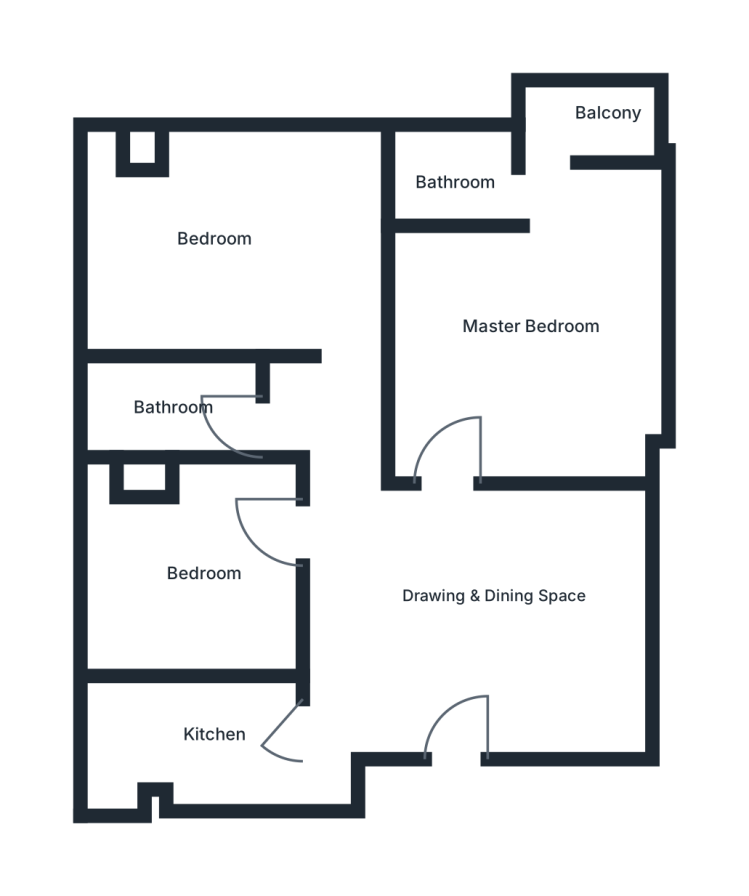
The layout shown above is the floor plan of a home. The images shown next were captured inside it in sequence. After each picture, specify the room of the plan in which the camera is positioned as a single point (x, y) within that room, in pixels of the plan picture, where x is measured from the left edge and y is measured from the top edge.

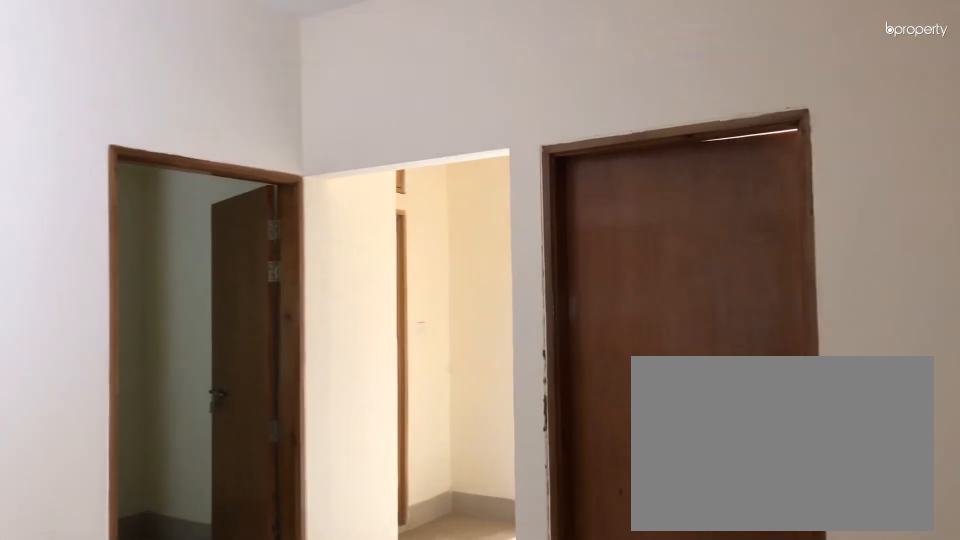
(440, 605)
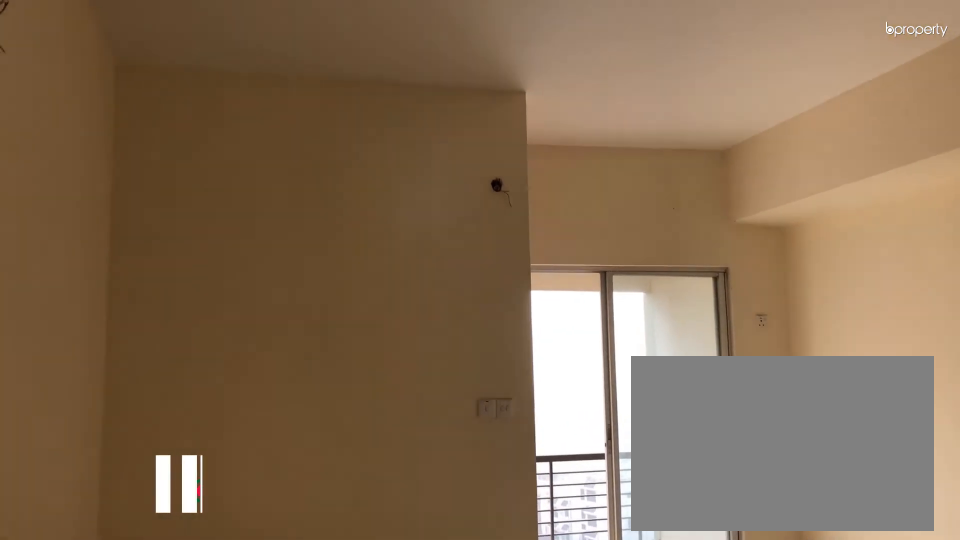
(556, 317)
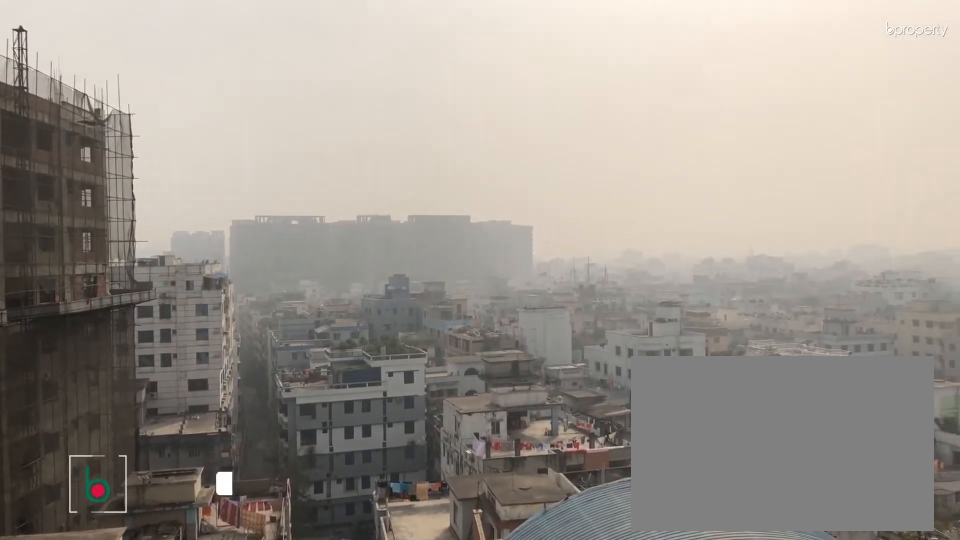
(591, 126)
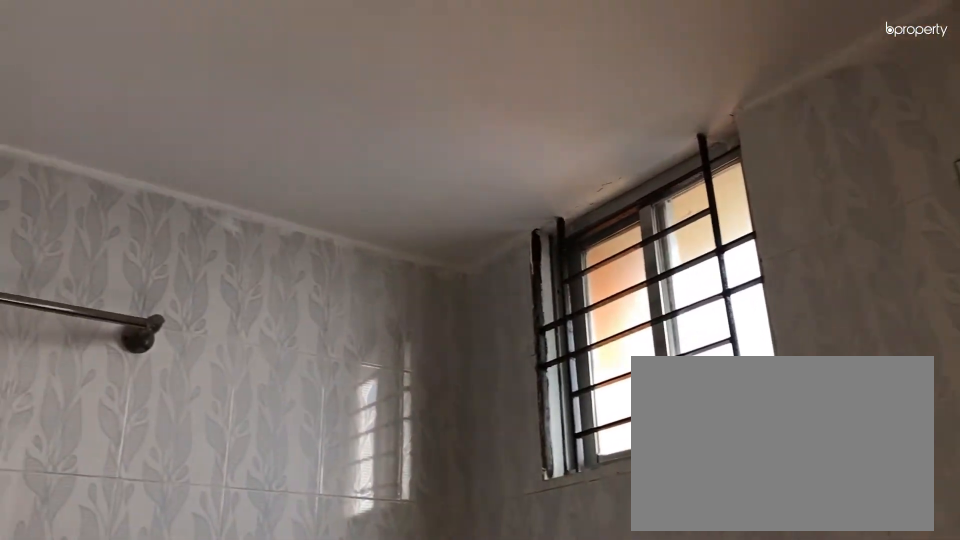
(456, 180)
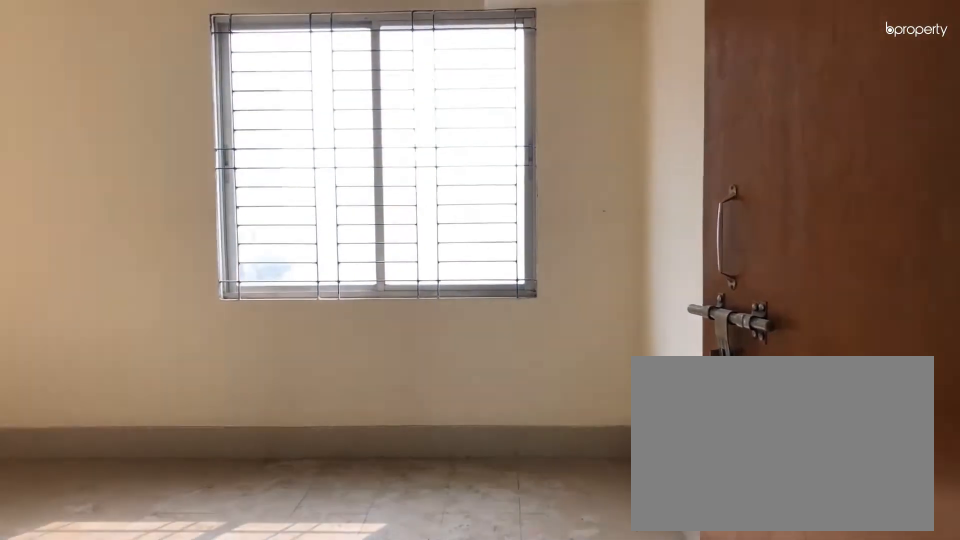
(336, 332)
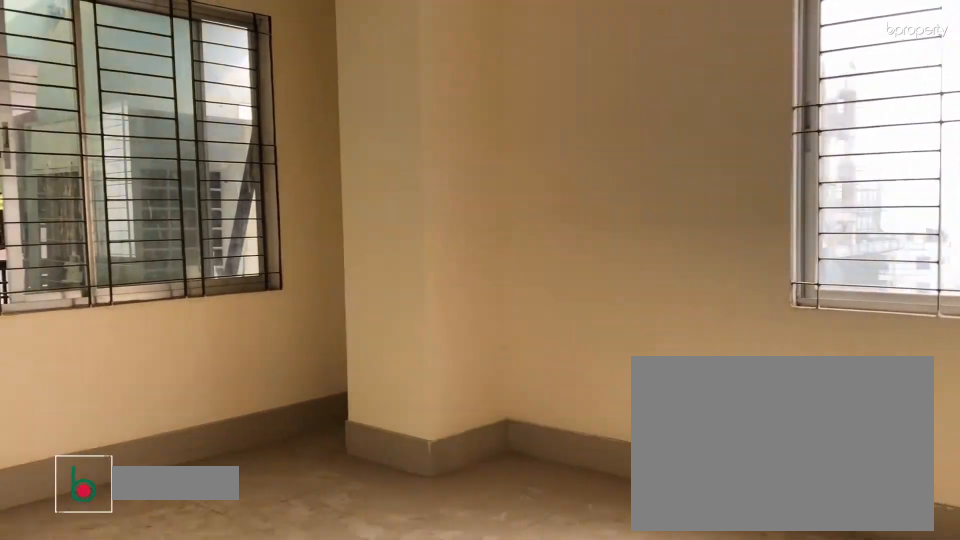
(205, 237)
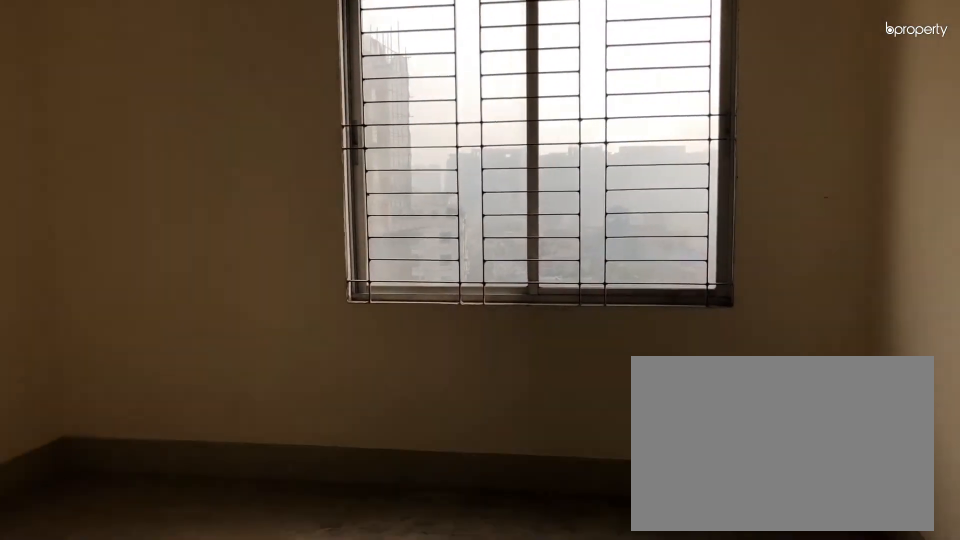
(206, 237)
